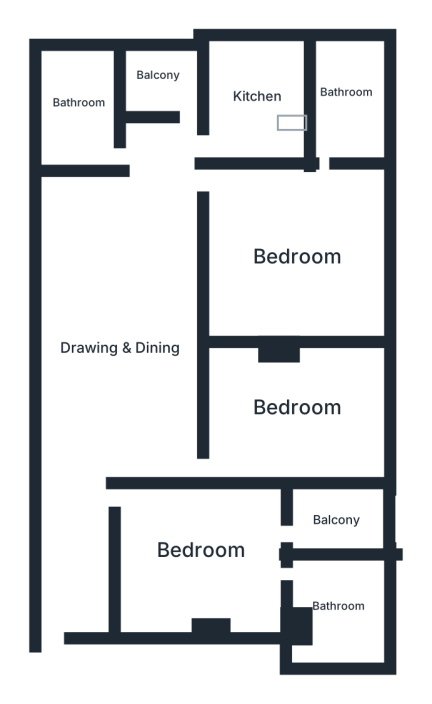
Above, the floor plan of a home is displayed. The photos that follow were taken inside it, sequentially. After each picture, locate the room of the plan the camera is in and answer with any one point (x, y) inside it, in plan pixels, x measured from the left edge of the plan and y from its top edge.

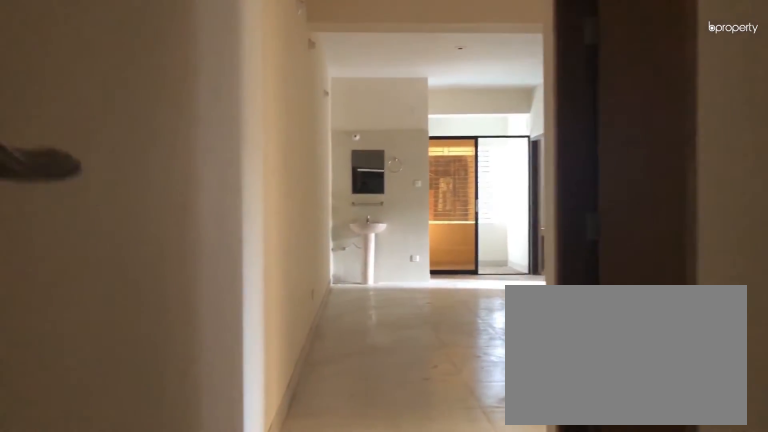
(60, 534)
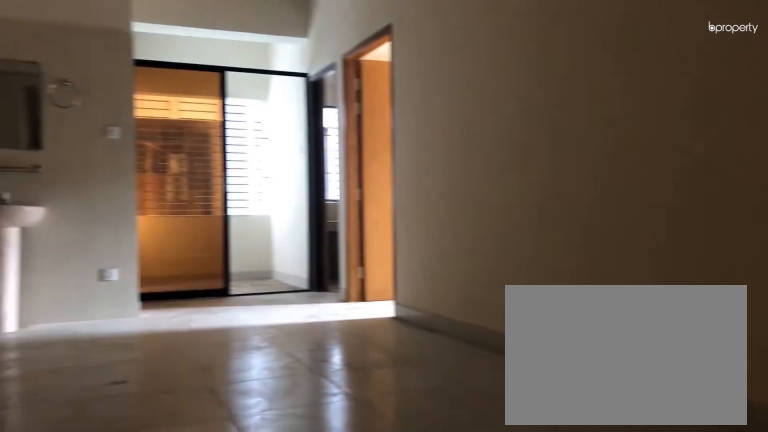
(120, 344)
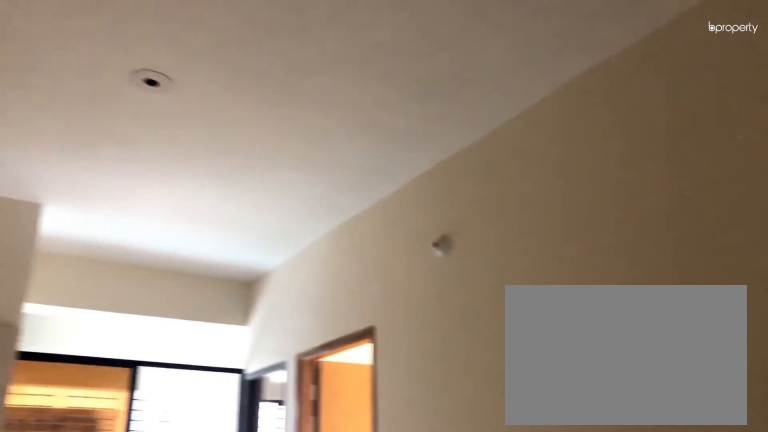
(120, 344)
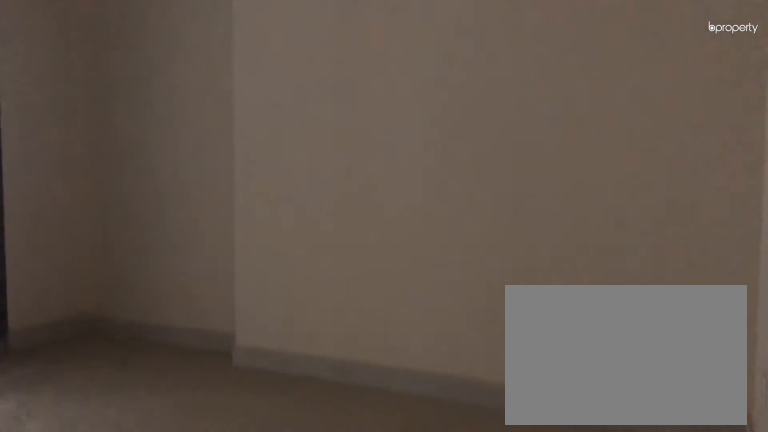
(200, 552)
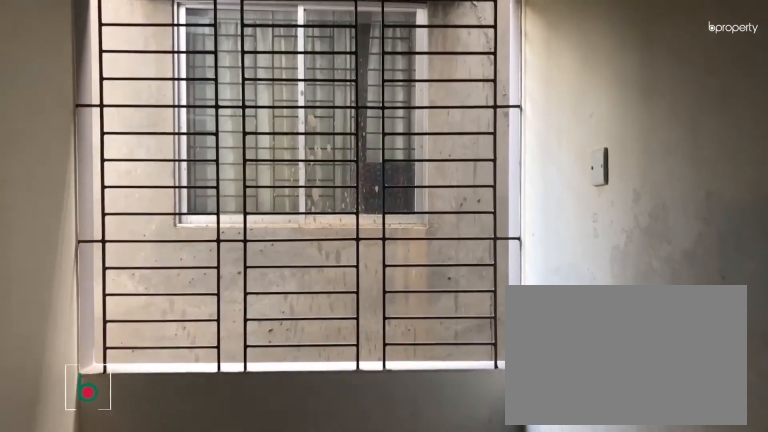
(337, 521)
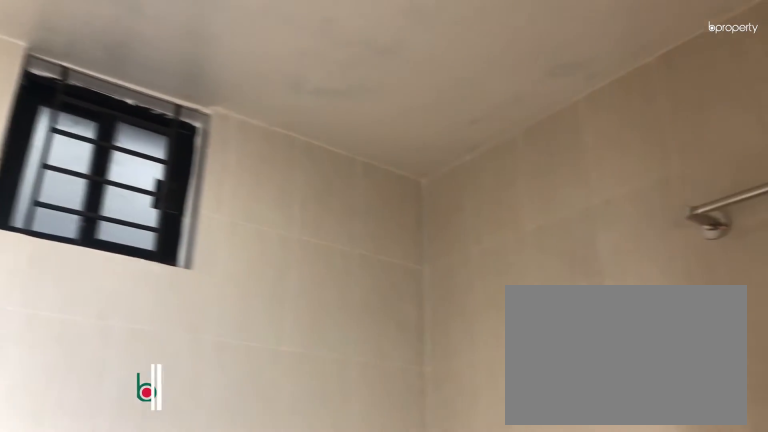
(340, 609)
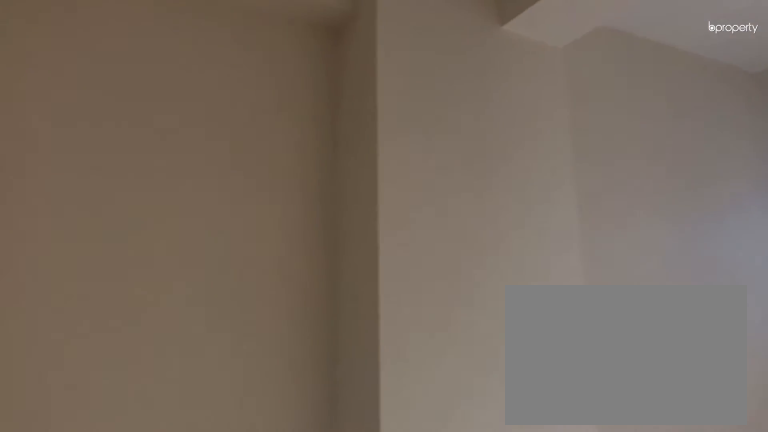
(299, 406)
